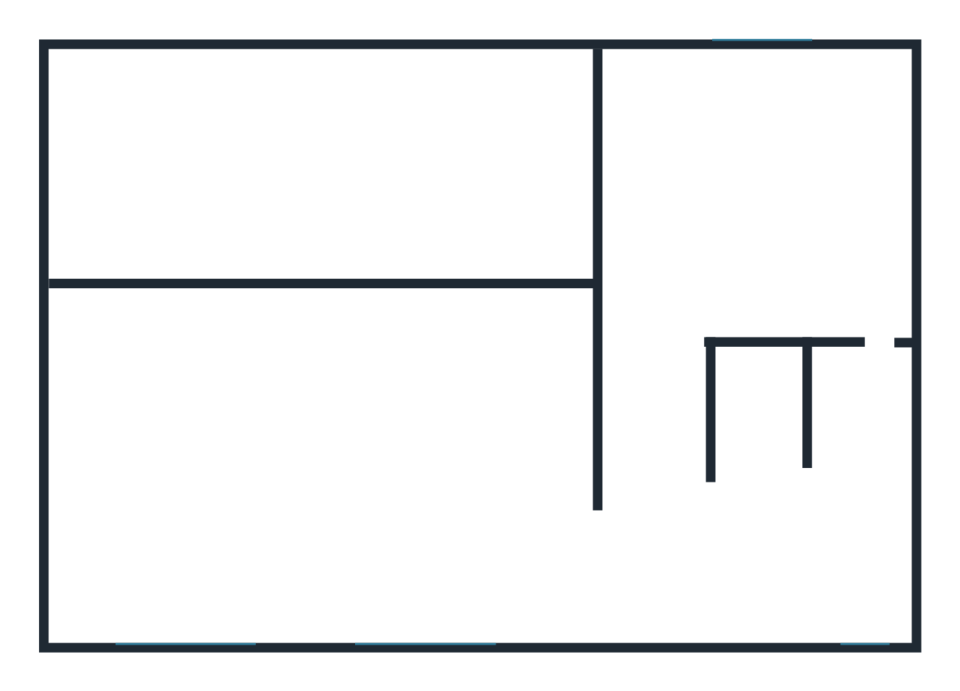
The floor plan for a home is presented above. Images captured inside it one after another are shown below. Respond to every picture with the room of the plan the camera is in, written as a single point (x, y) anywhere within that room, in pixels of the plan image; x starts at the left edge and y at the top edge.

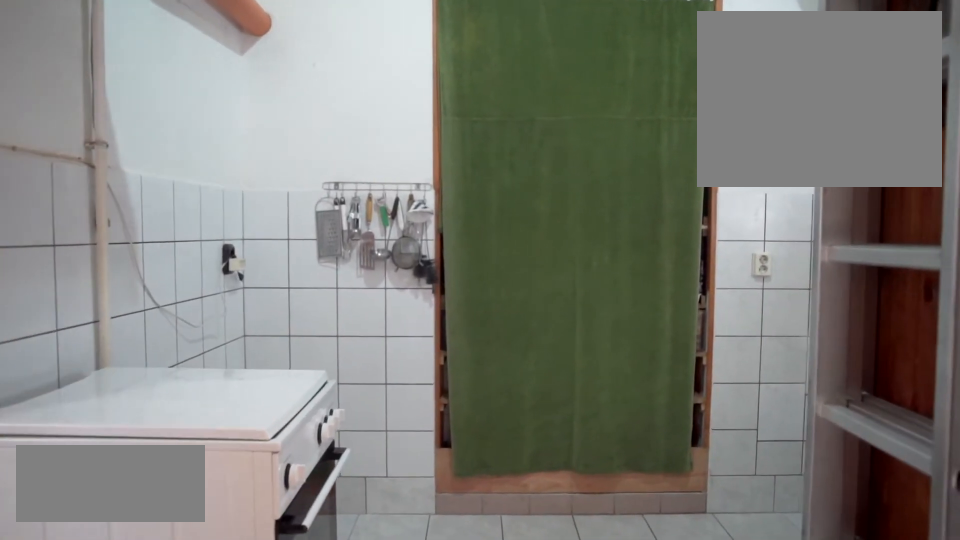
(678, 354)
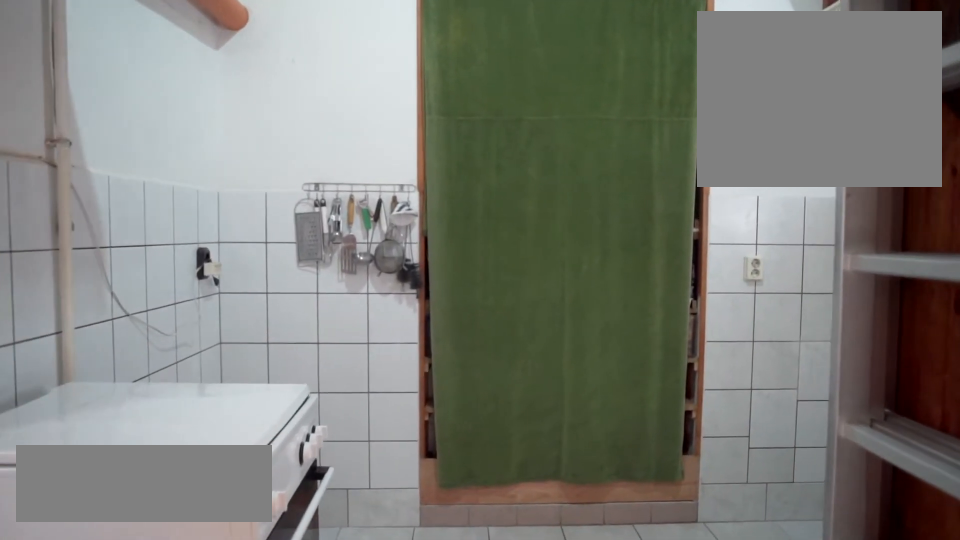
(679, 342)
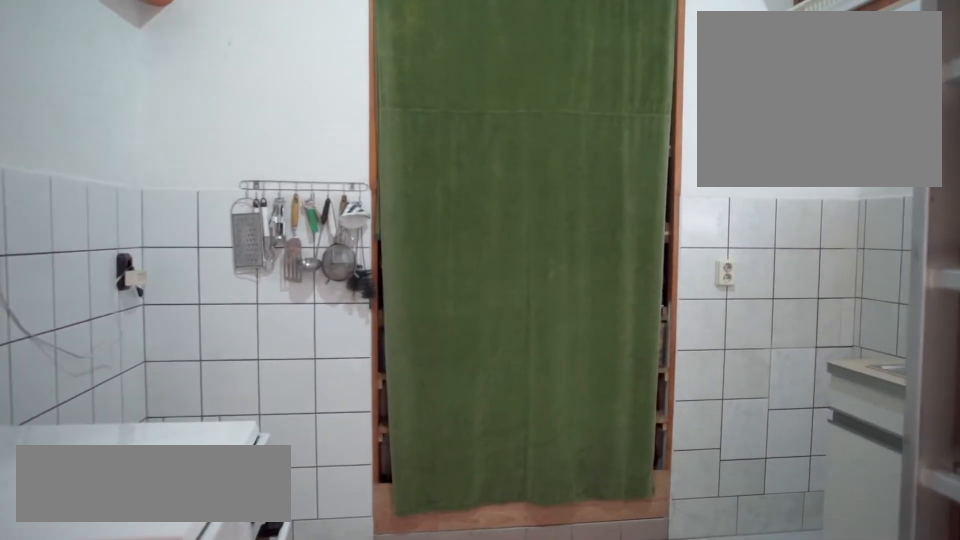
(682, 318)
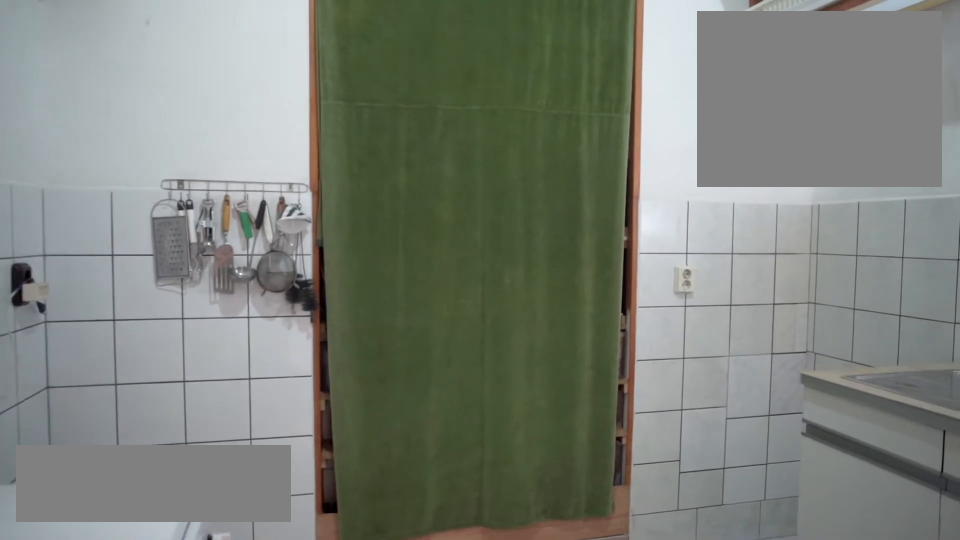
(685, 296)
